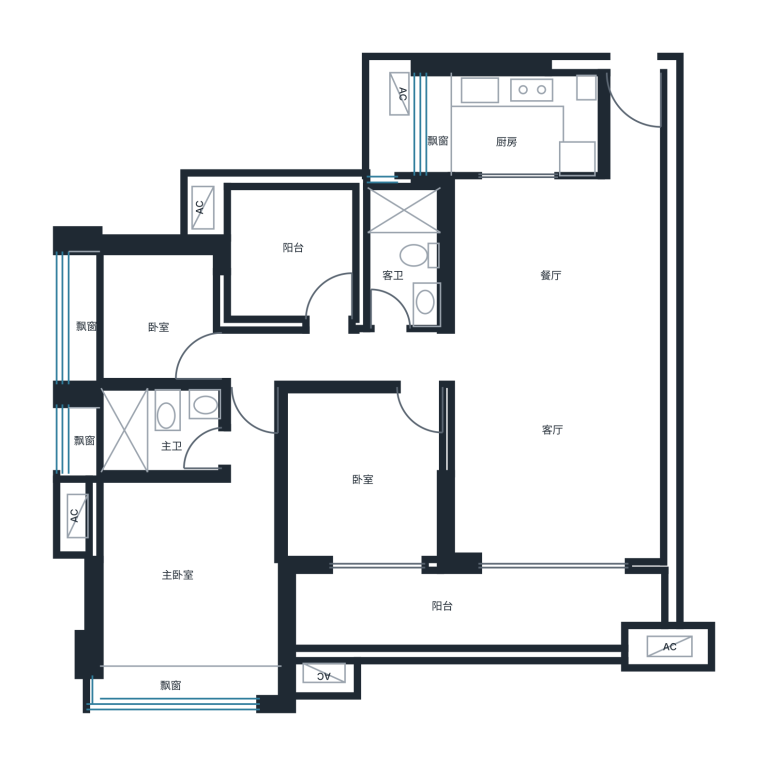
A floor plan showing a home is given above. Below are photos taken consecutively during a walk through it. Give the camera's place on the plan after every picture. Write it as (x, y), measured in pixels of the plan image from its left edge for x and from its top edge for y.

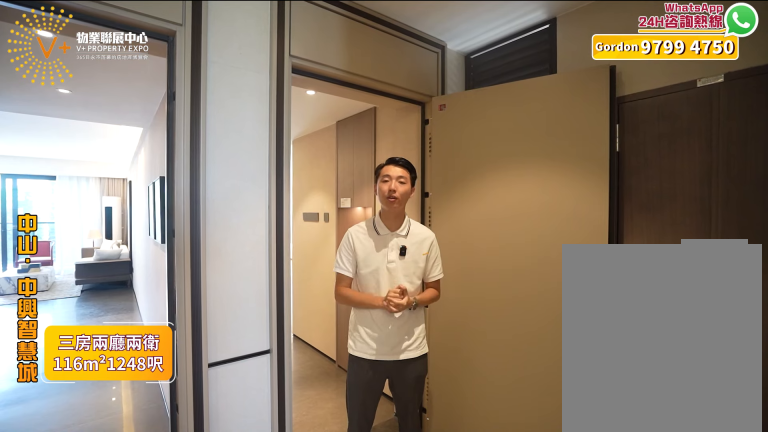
(594, 114)
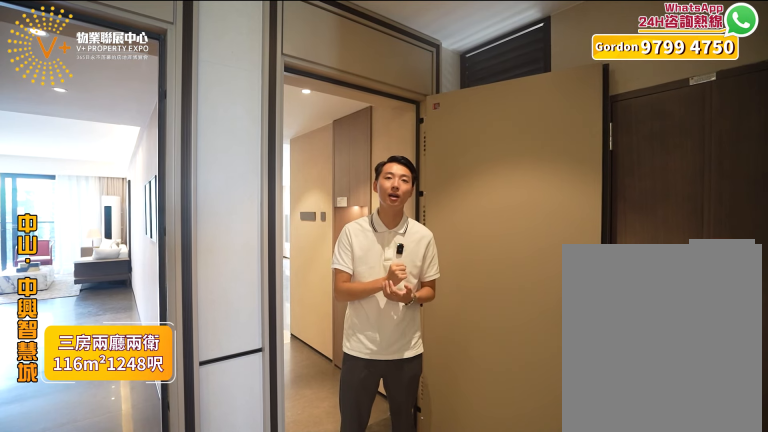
(603, 107)
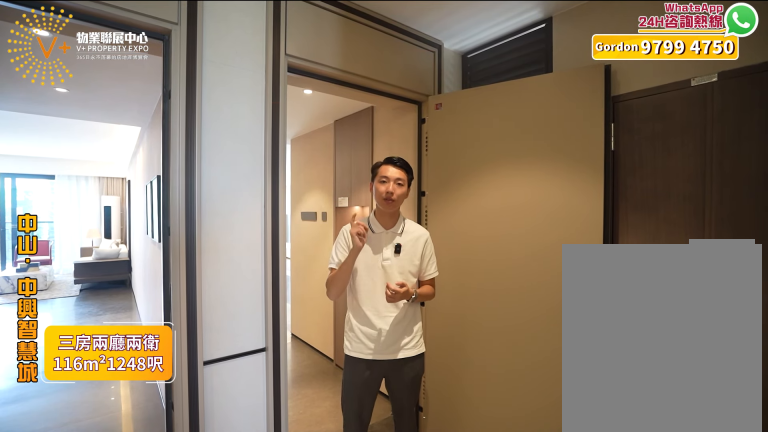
(602, 111)
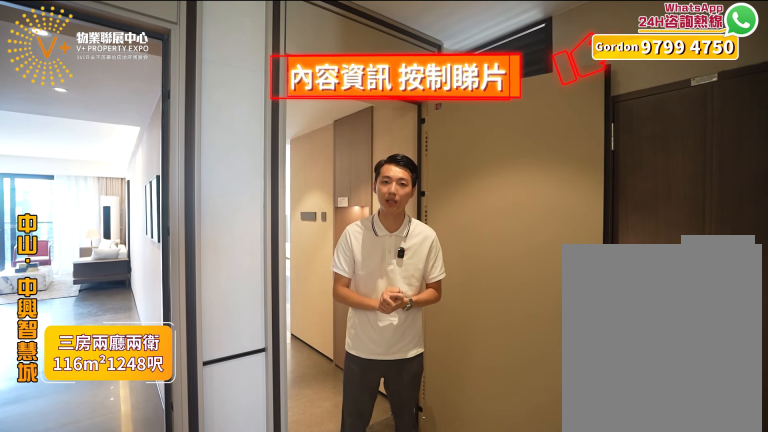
(602, 113)
